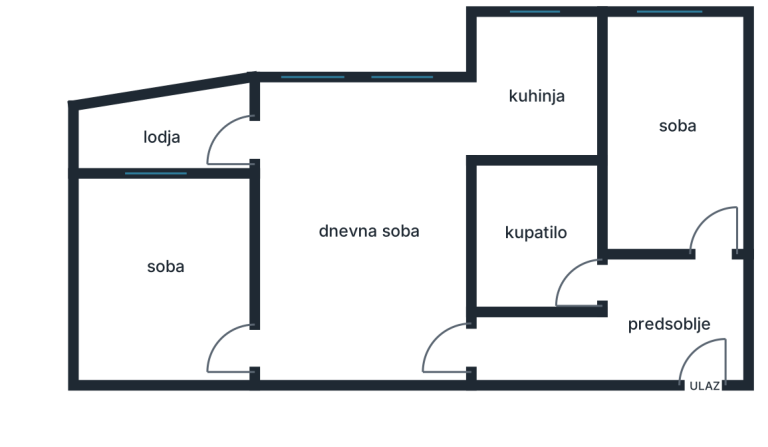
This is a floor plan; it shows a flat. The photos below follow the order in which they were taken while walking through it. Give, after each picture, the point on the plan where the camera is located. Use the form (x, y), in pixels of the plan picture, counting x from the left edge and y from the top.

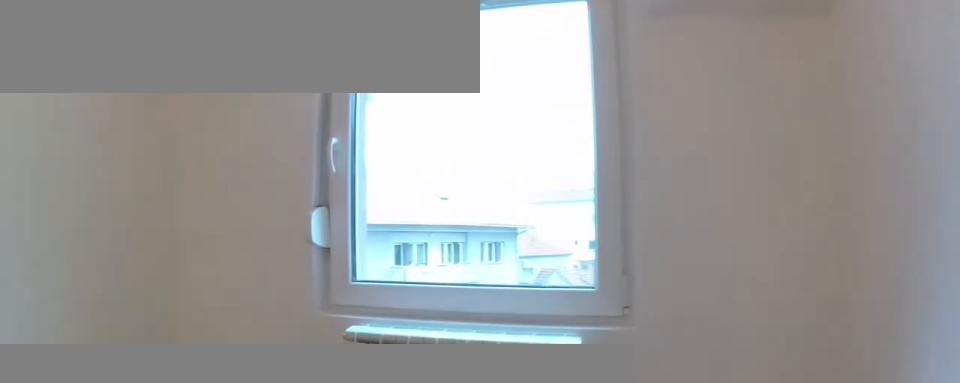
(712, 66)
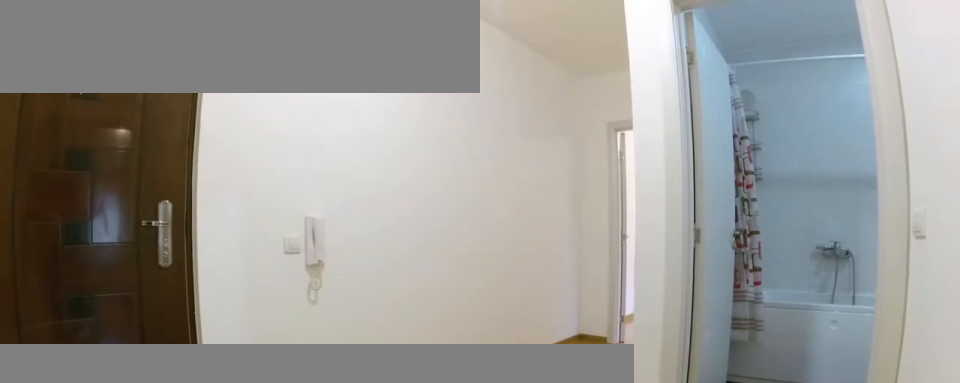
(714, 277)
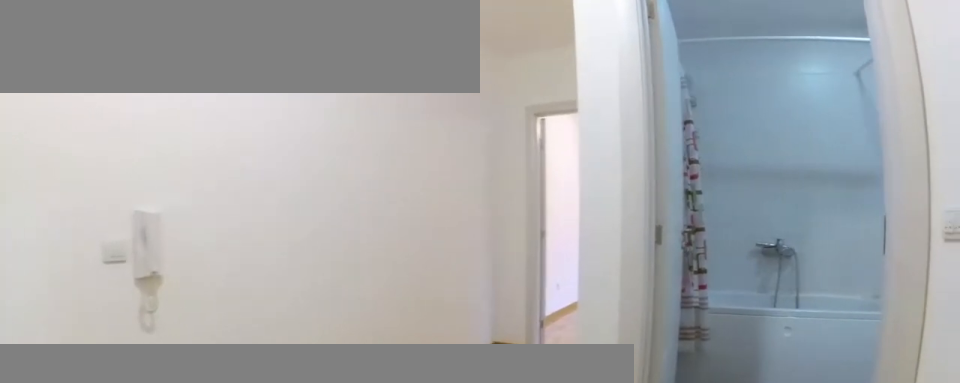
(692, 277)
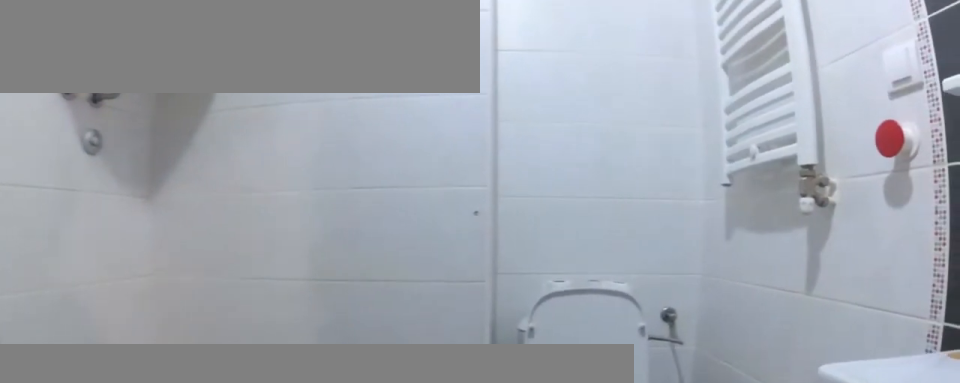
(562, 245)
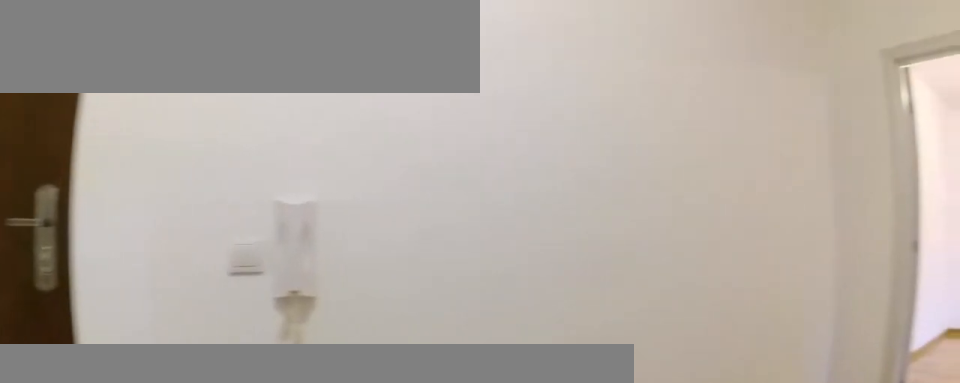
(648, 300)
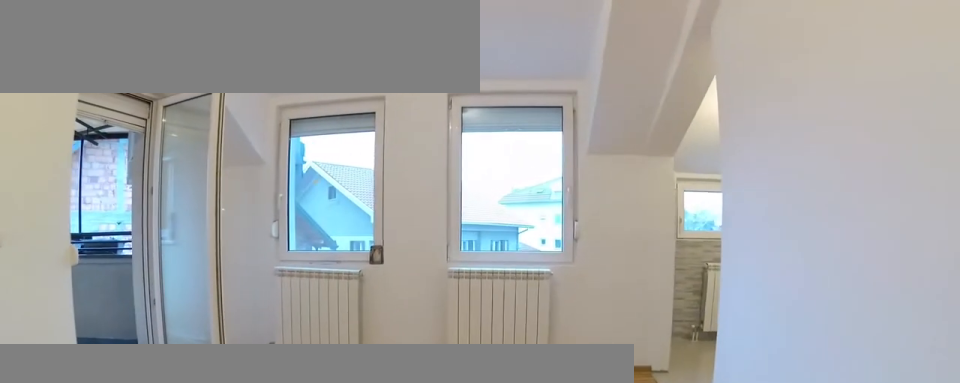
(441, 281)
